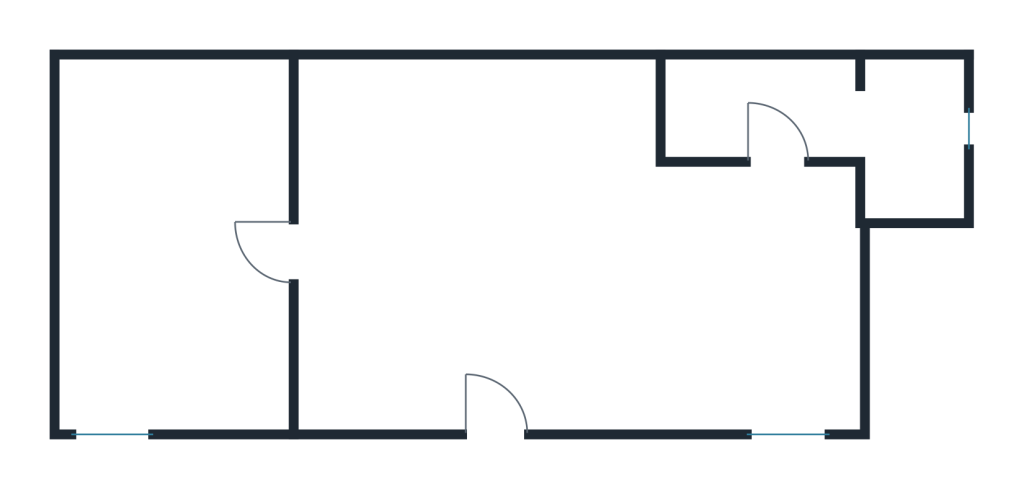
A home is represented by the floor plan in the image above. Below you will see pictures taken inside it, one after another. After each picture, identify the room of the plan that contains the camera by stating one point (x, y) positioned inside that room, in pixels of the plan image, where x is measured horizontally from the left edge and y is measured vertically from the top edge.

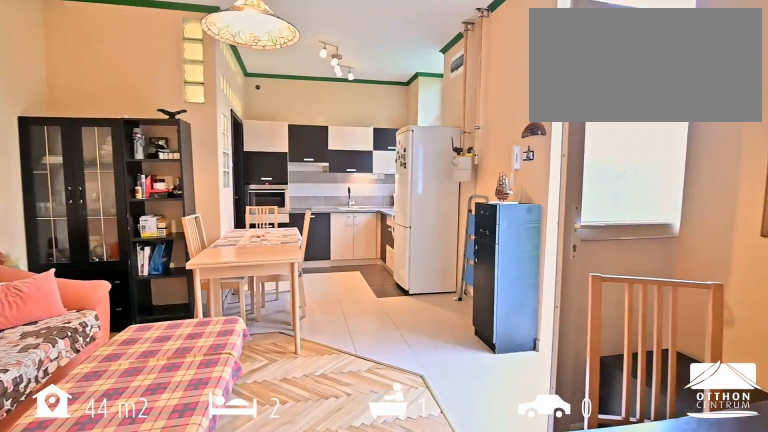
(540, 271)
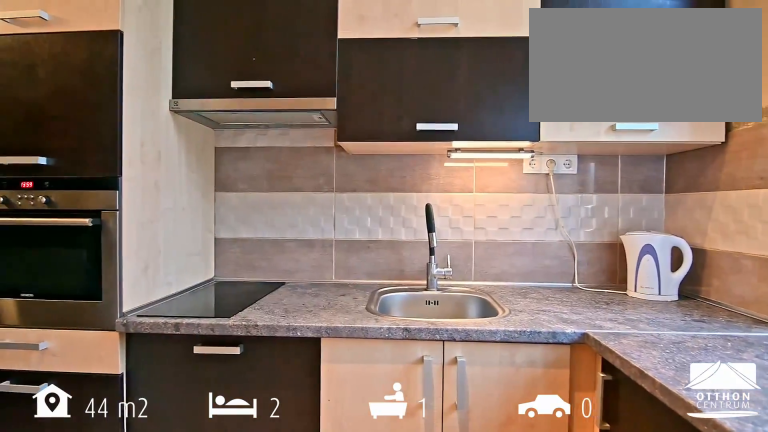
(540, 271)
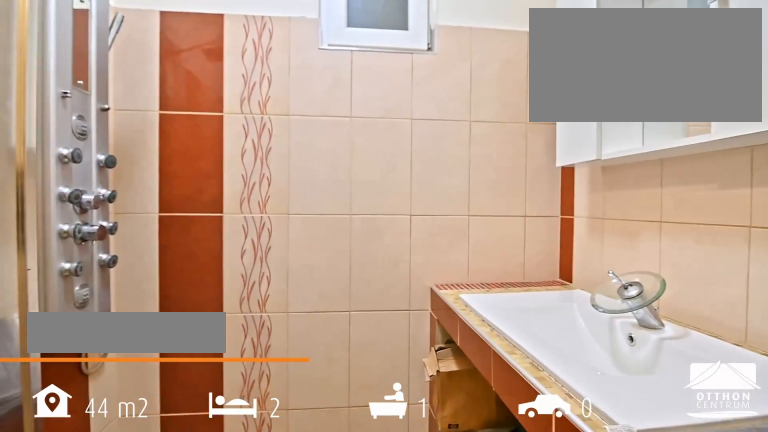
(763, 112)
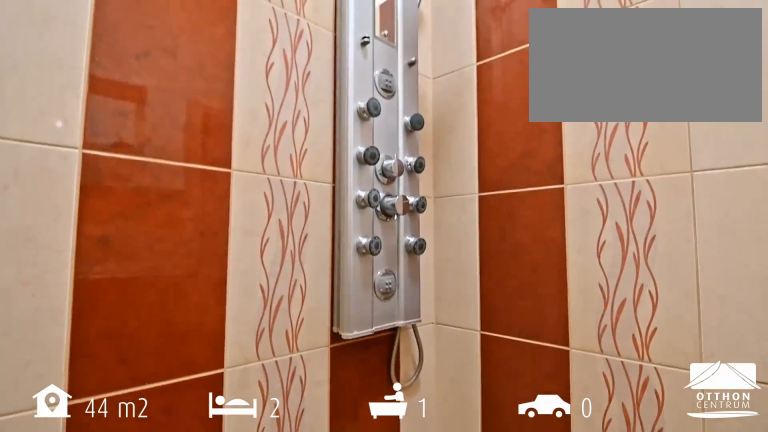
(763, 111)
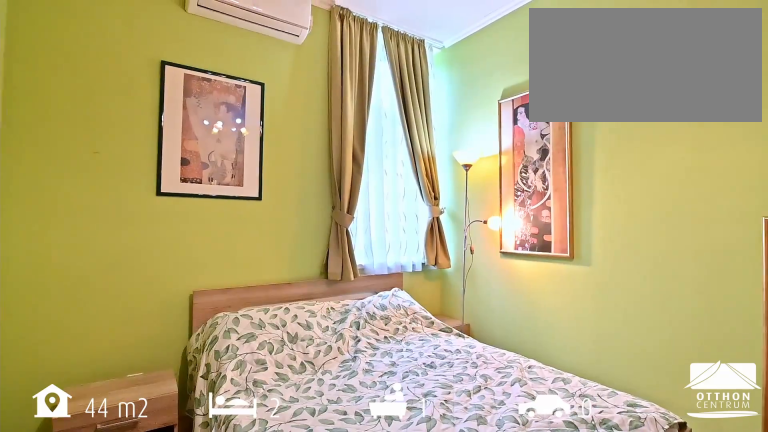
(176, 252)
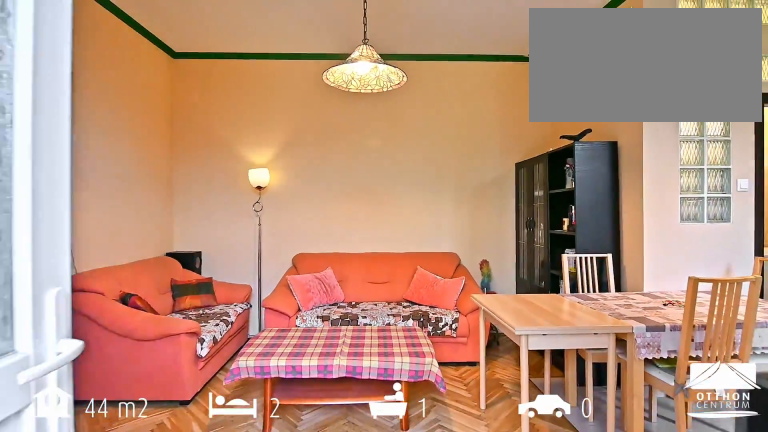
(540, 271)
